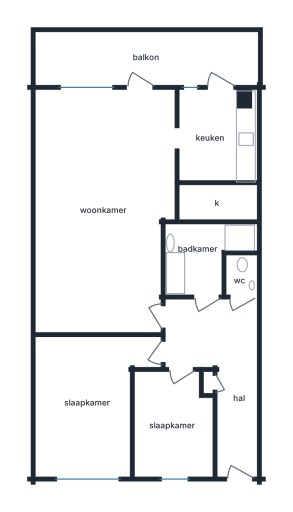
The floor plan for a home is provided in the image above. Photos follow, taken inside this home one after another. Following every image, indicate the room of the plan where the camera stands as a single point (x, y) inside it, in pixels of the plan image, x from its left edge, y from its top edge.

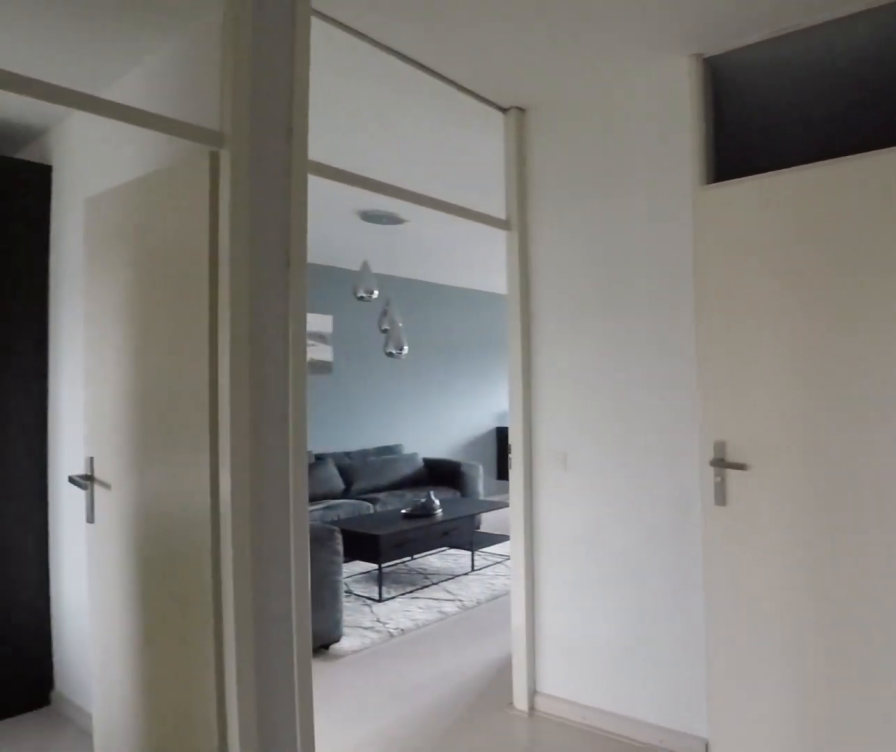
(219, 367)
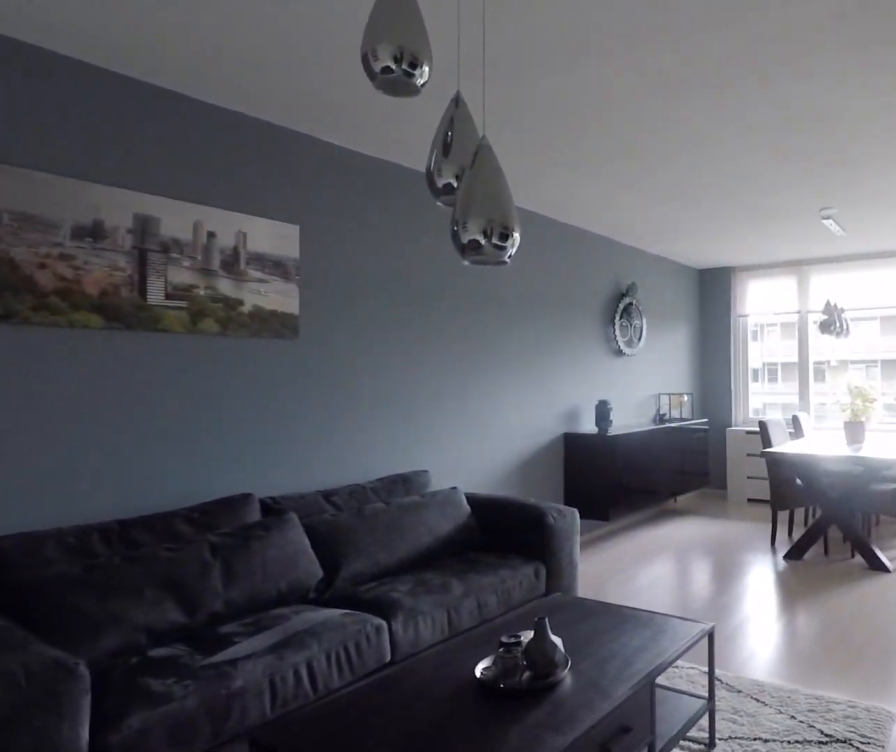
(103, 207)
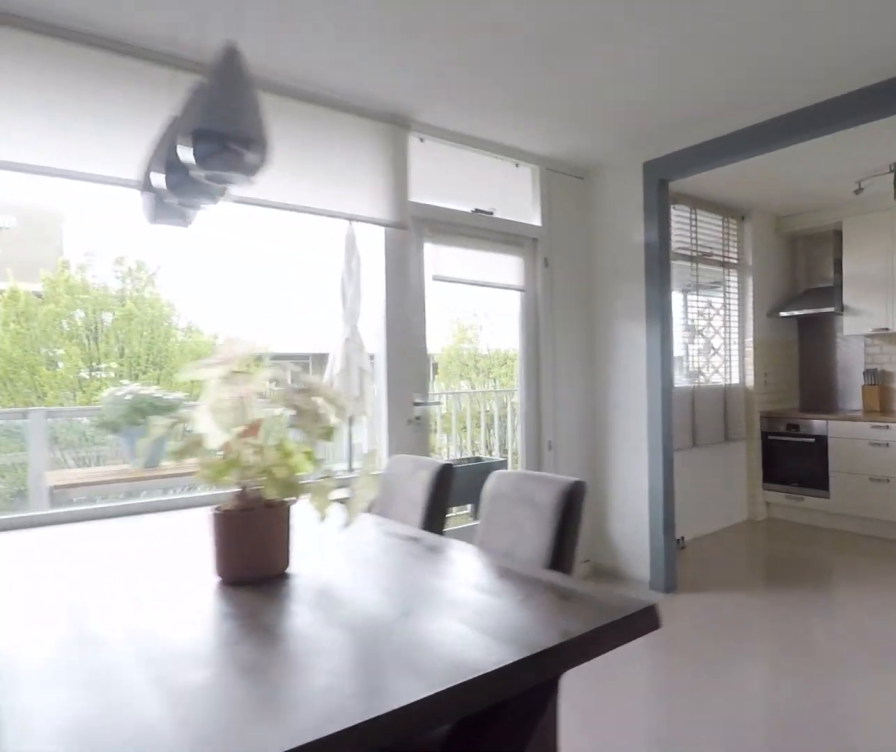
(103, 207)
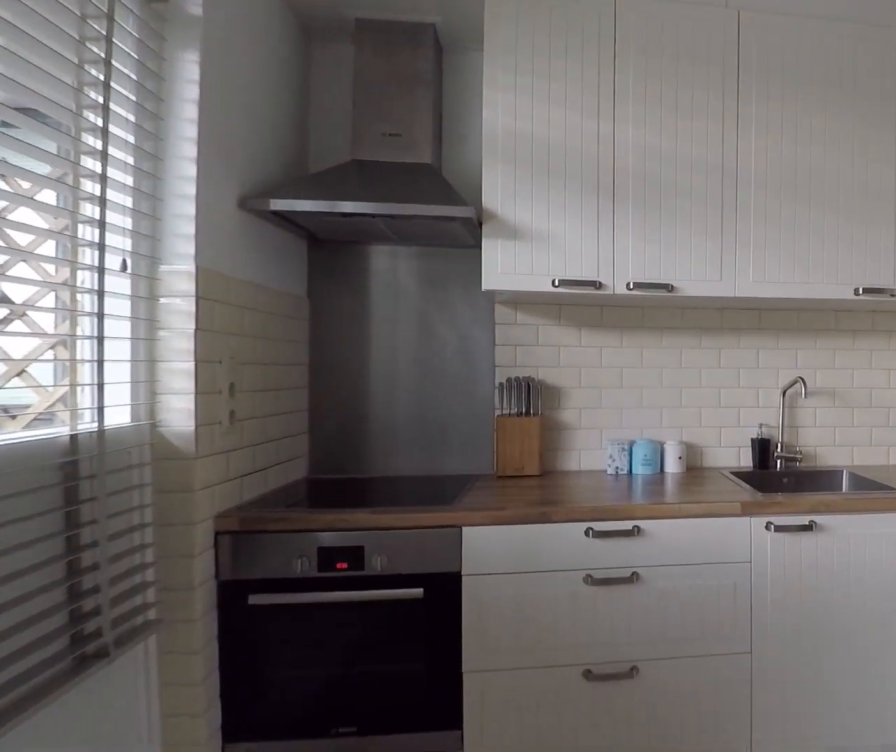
(215, 136)
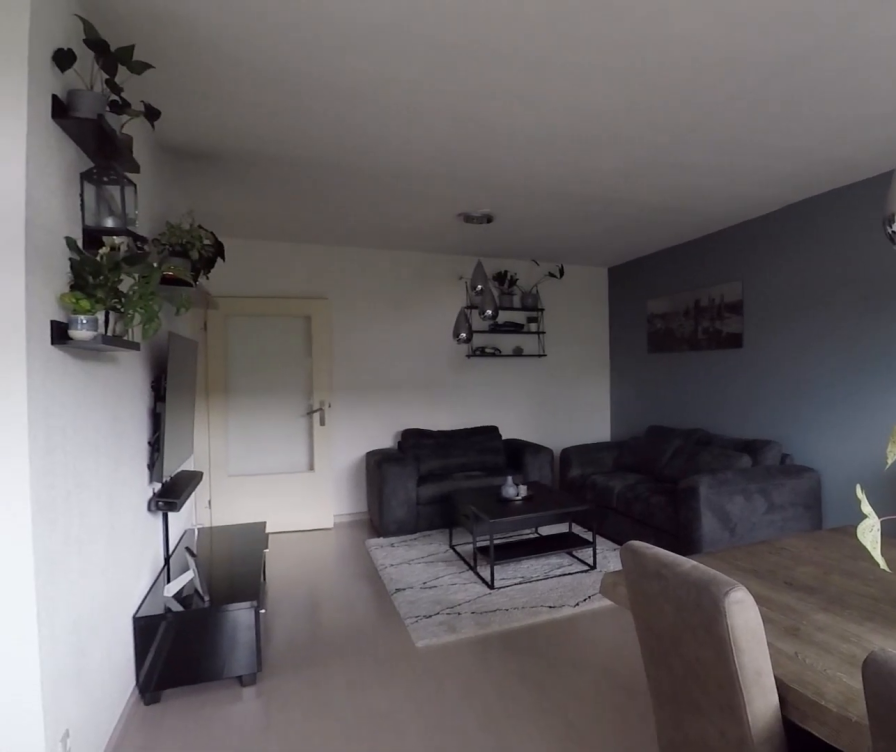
(103, 207)
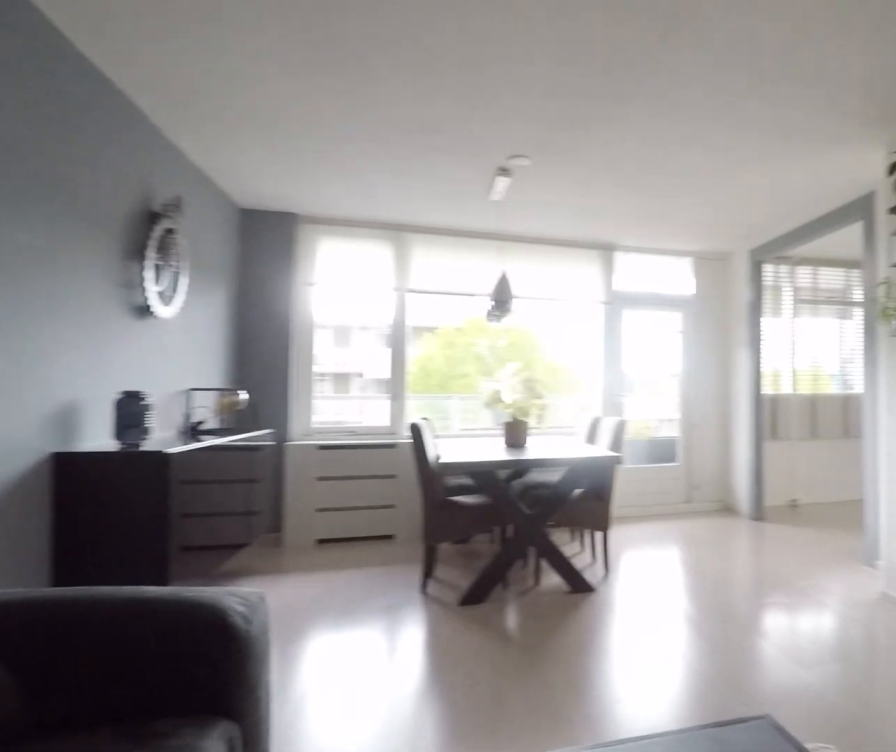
(103, 207)
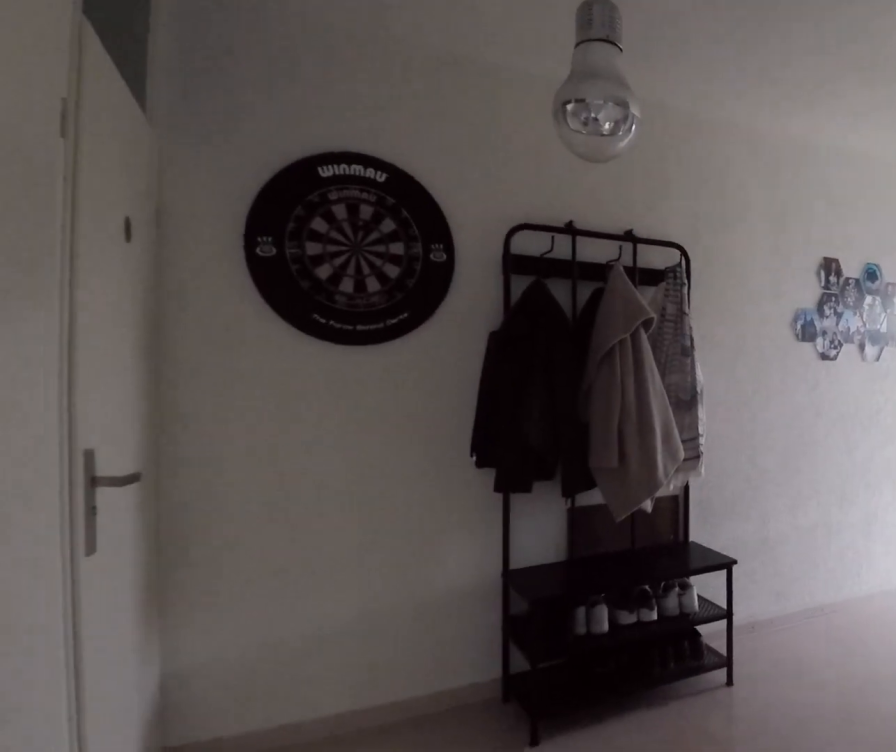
(220, 368)
